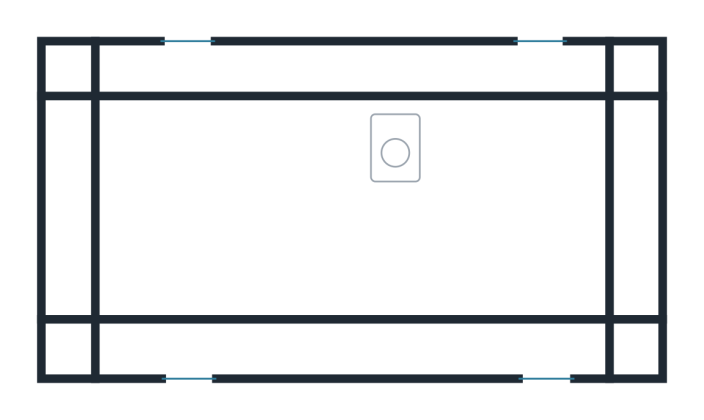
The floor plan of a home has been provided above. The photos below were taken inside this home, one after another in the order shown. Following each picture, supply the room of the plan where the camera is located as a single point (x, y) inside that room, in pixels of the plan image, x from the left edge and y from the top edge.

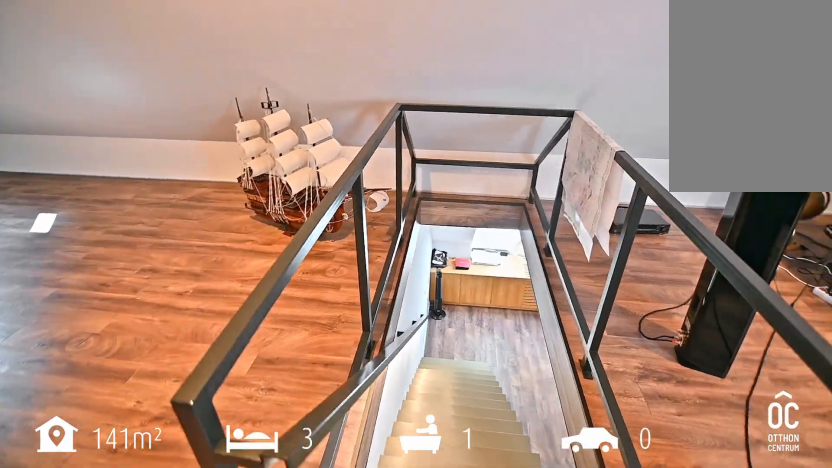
(395, 149)
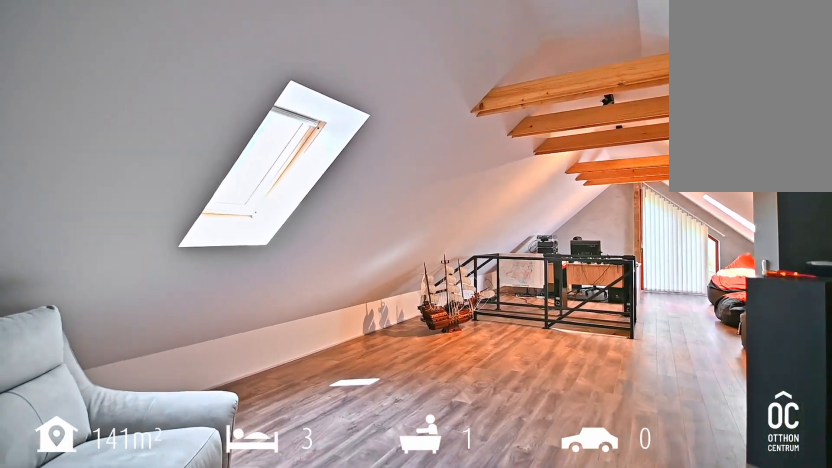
(351, 210)
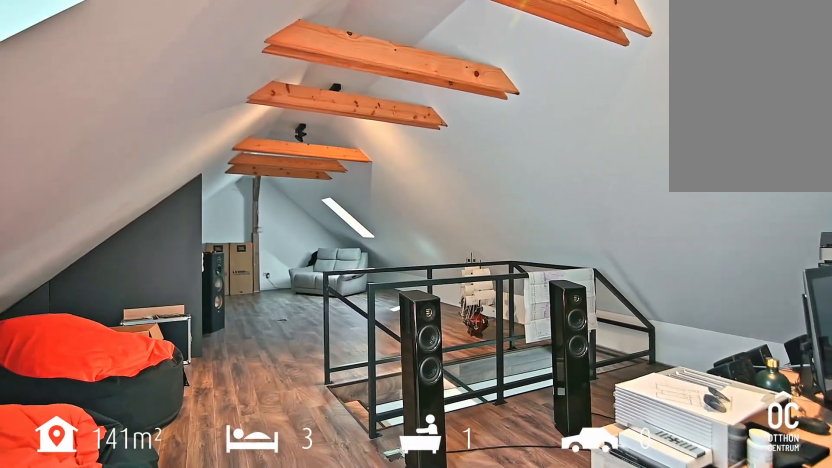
(351, 210)
